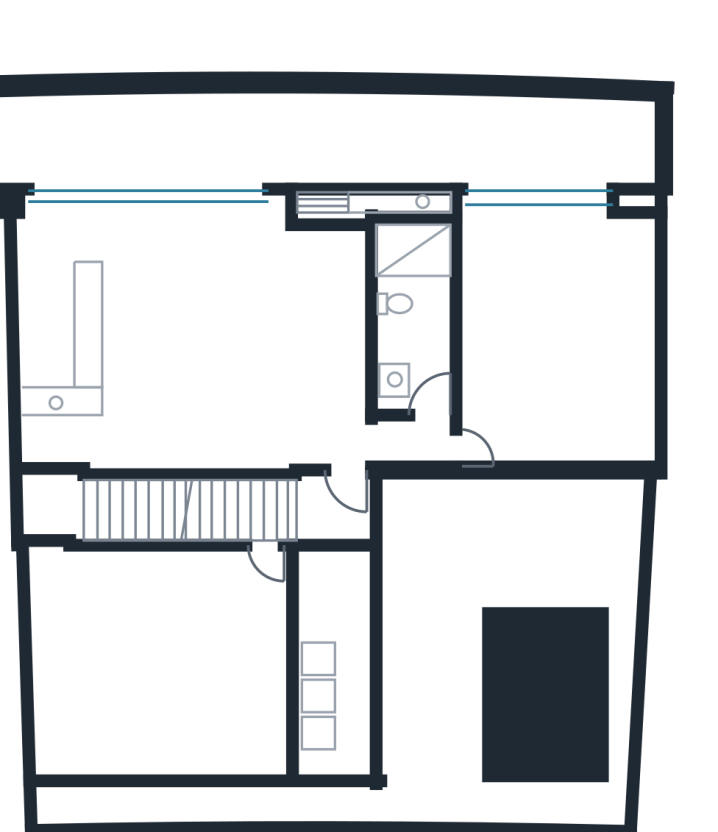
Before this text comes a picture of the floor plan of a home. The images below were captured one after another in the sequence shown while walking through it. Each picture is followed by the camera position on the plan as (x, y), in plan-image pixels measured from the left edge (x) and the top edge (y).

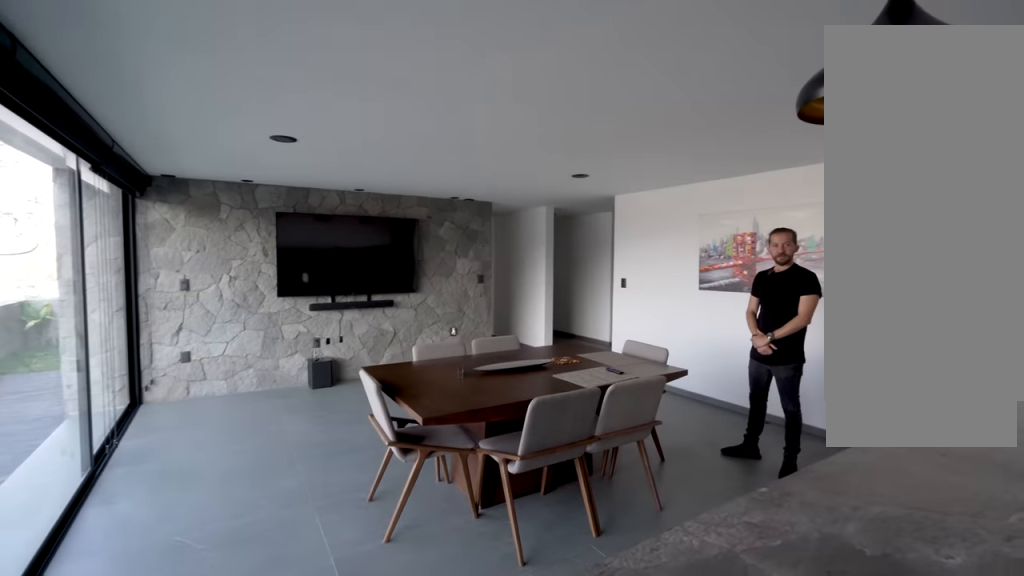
(88, 245)
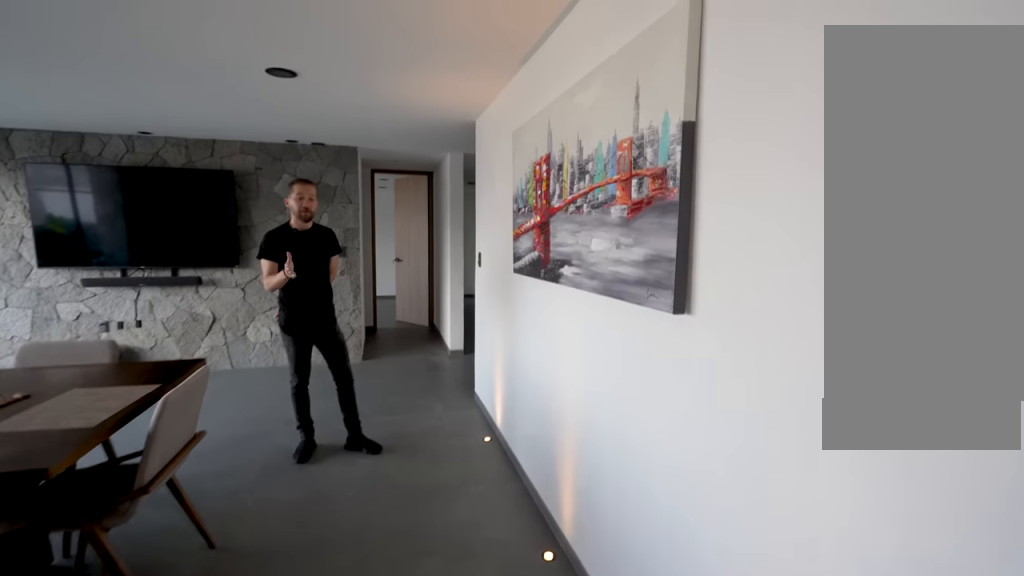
(97, 445)
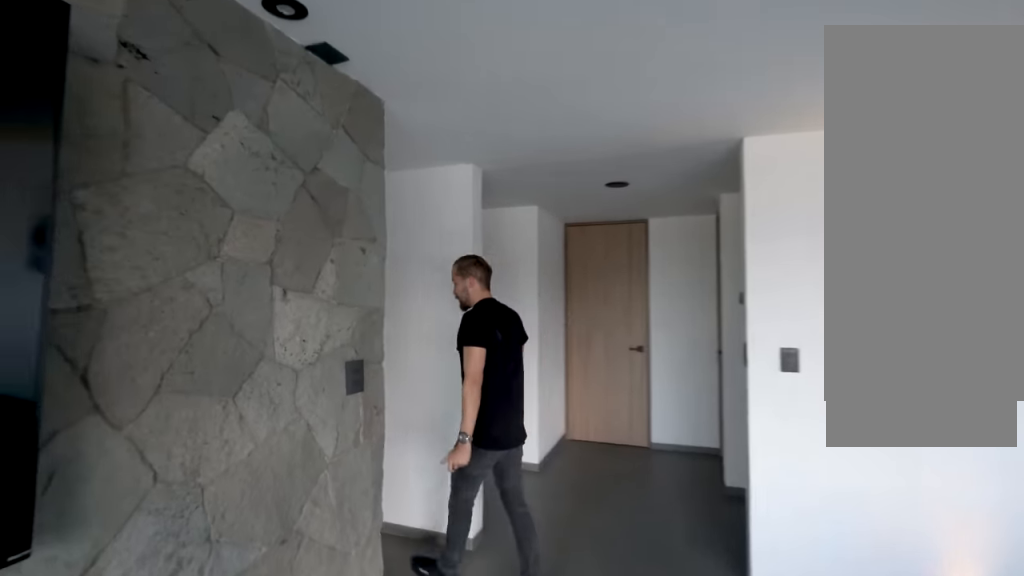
(243, 266)
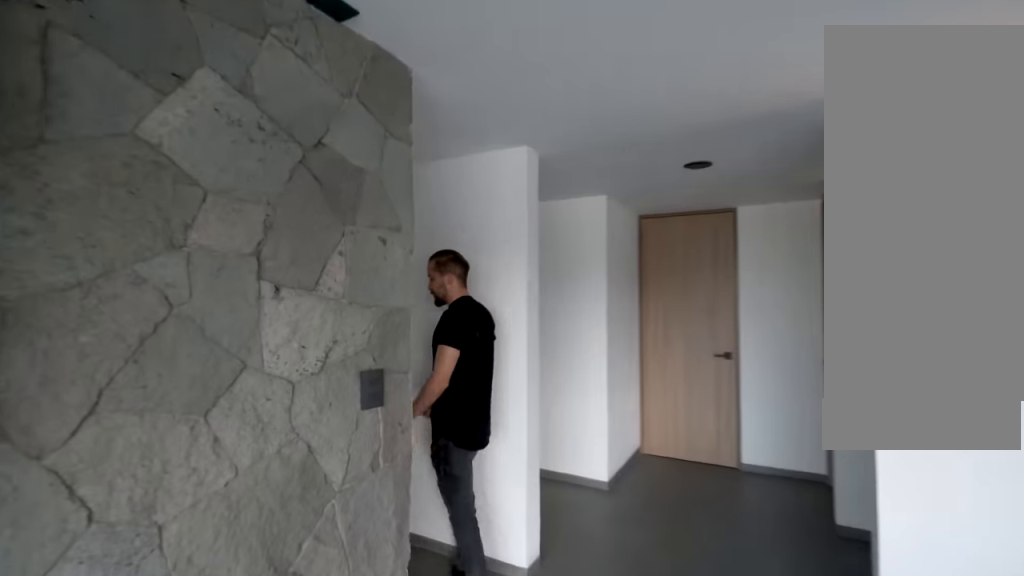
(243, 261)
